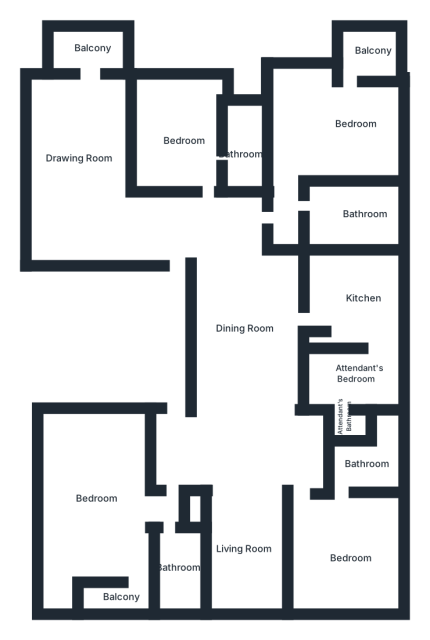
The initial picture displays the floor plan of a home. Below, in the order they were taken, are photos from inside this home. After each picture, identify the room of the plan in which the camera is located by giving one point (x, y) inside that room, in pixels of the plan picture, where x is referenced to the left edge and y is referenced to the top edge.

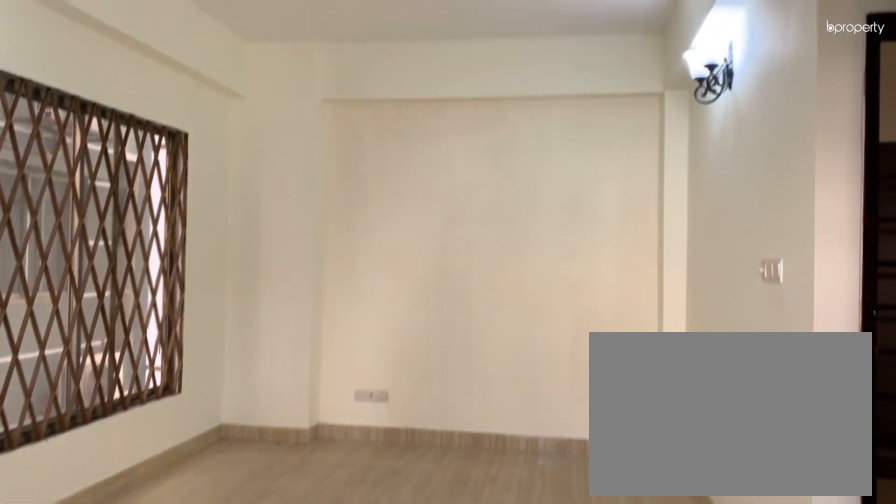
(91, 504)
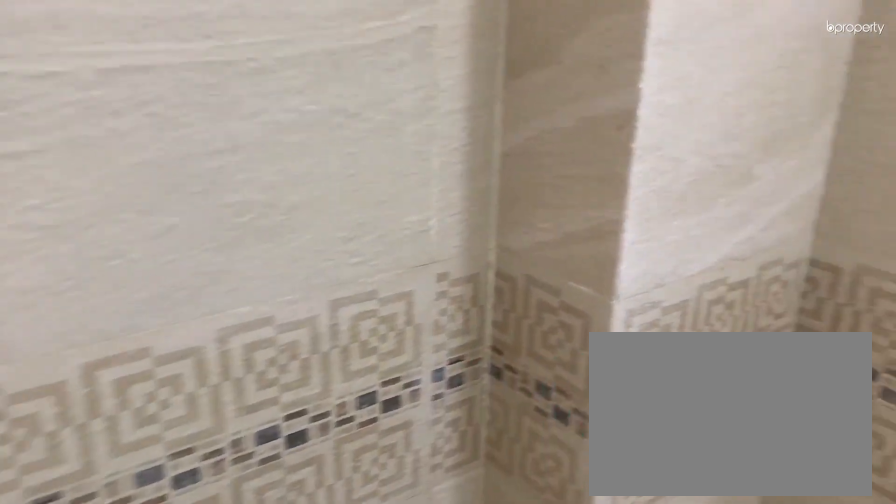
(179, 569)
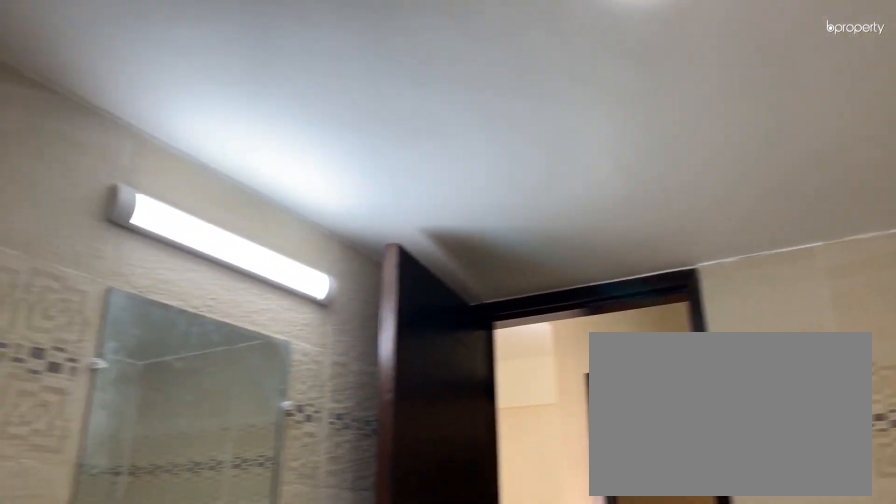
(179, 569)
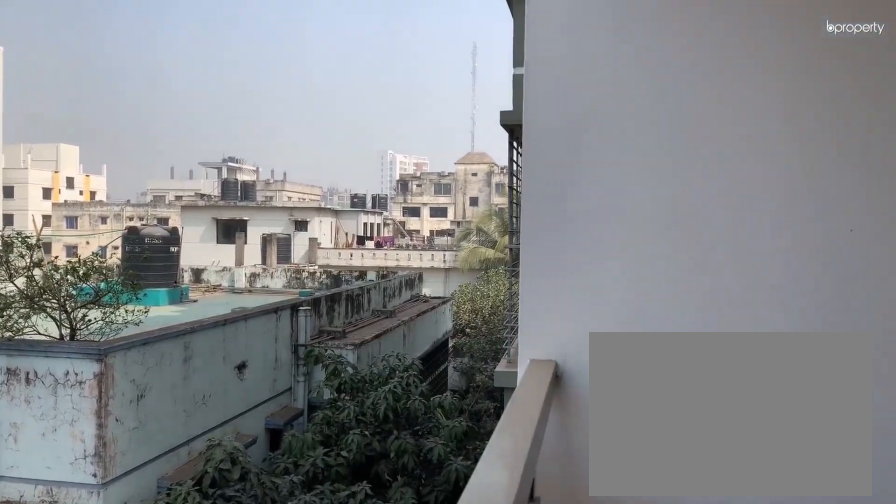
(119, 602)
